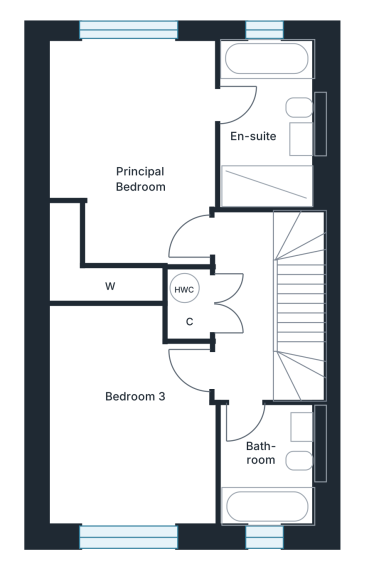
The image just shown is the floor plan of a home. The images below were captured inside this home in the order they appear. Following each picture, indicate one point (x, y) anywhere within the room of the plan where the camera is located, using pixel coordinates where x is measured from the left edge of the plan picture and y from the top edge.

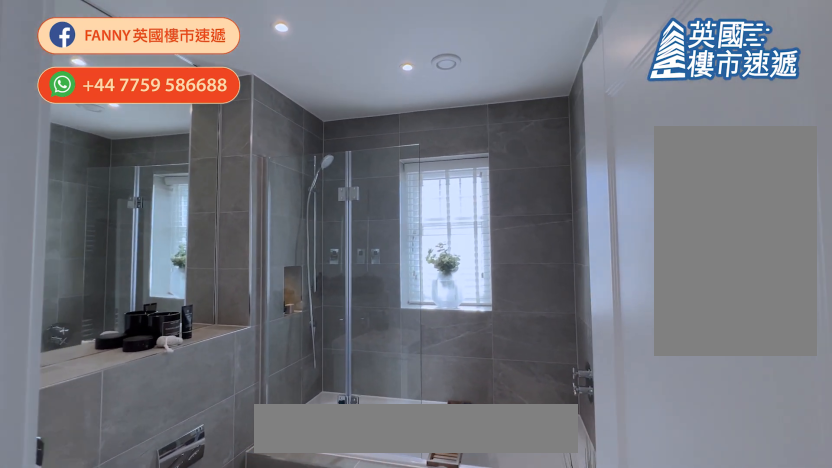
(305, 511)
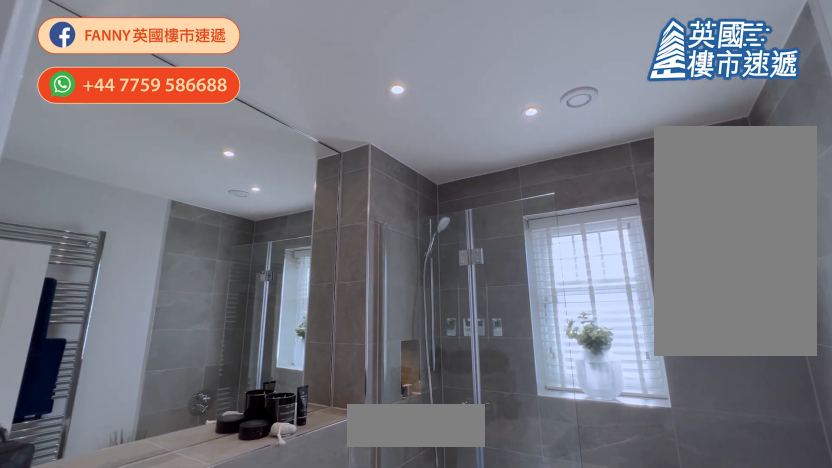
(234, 518)
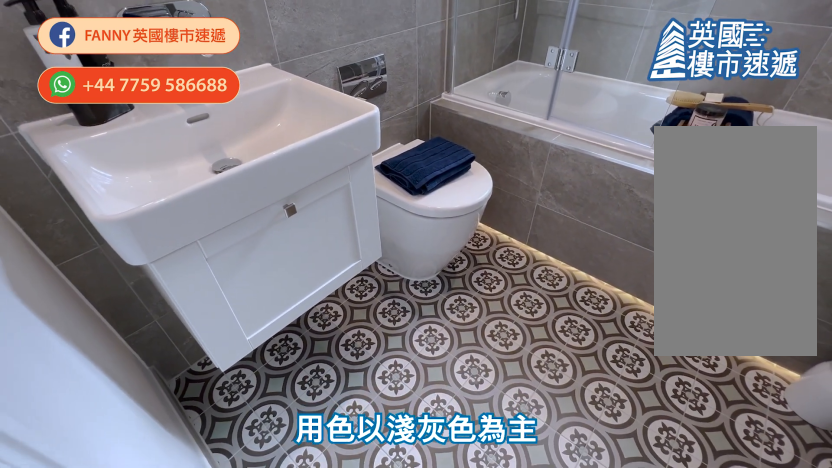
(234, 518)
